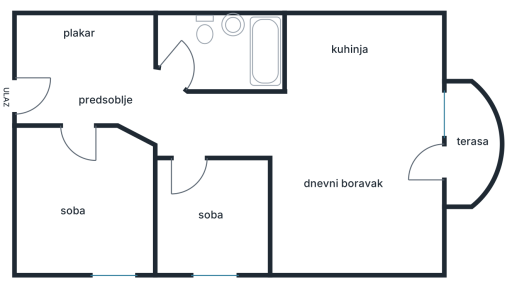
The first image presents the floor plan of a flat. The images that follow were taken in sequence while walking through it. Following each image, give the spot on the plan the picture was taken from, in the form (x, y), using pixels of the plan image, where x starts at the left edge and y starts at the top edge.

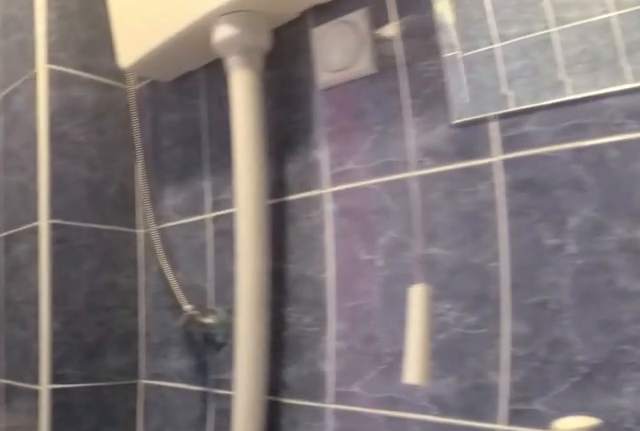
(237, 65)
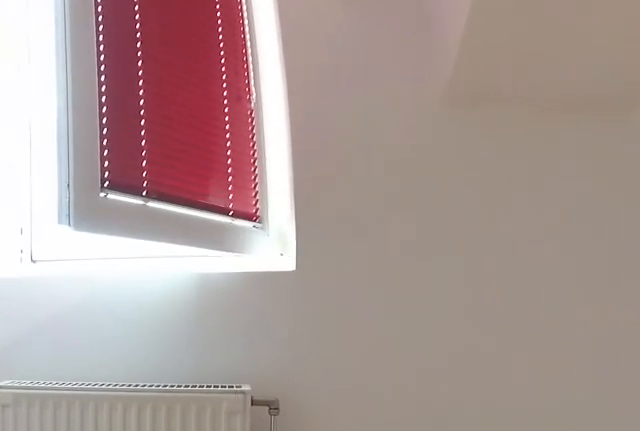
(186, 212)
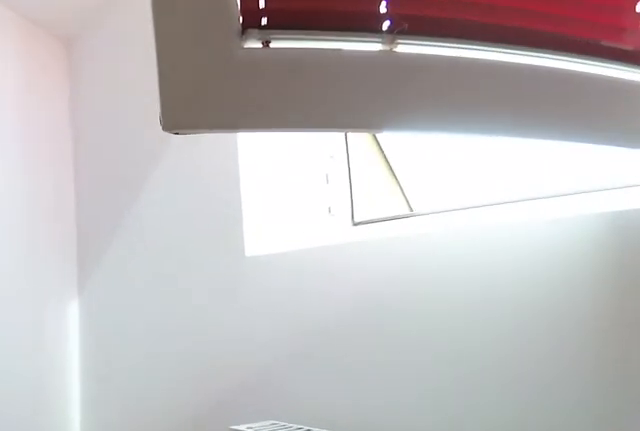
(179, 228)
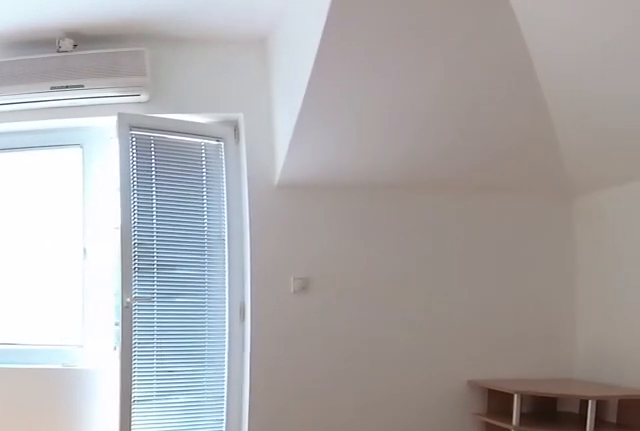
(304, 146)
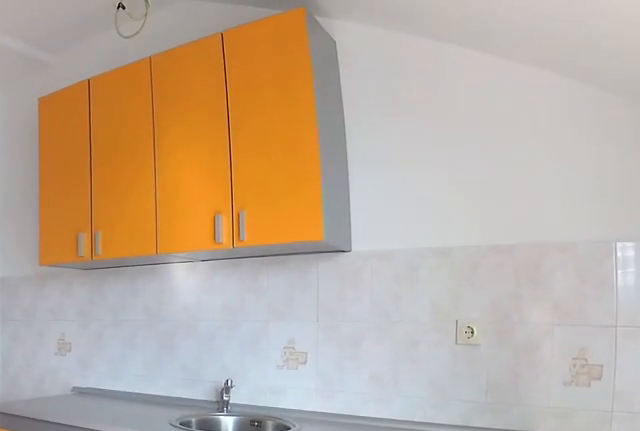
(415, 120)
